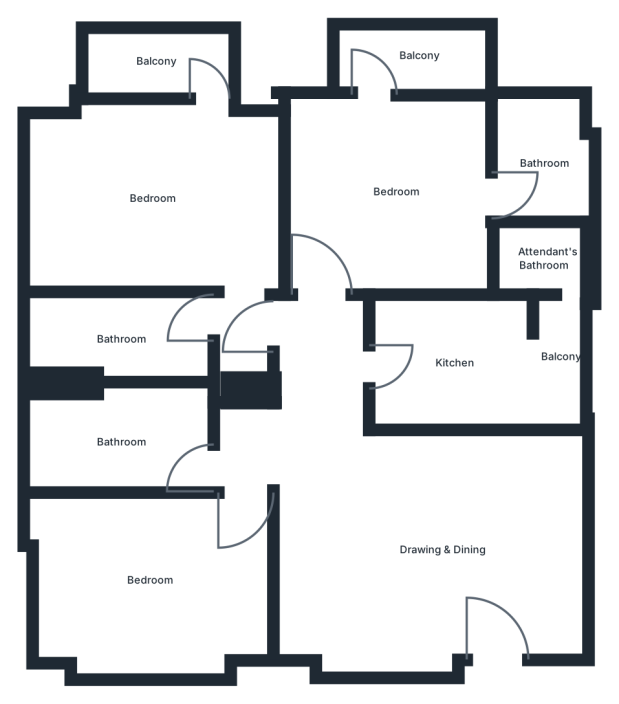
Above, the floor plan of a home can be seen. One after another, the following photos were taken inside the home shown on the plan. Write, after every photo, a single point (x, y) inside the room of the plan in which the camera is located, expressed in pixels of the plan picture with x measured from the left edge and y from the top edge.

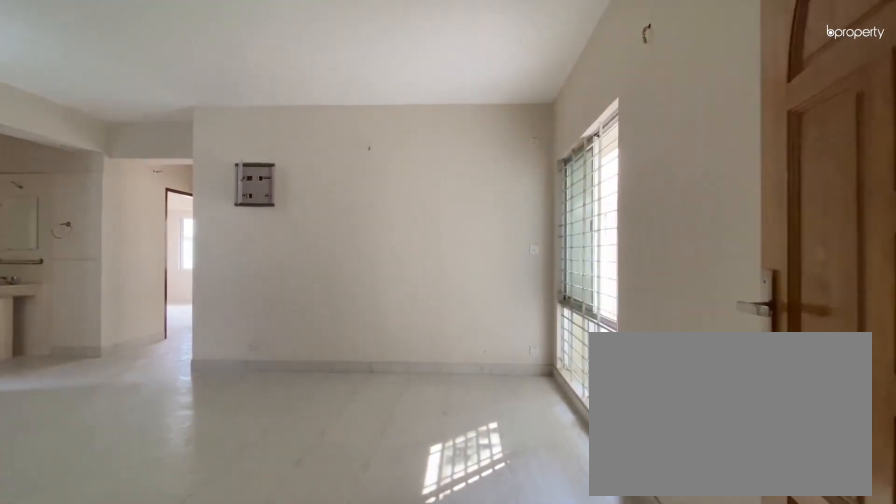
(442, 553)
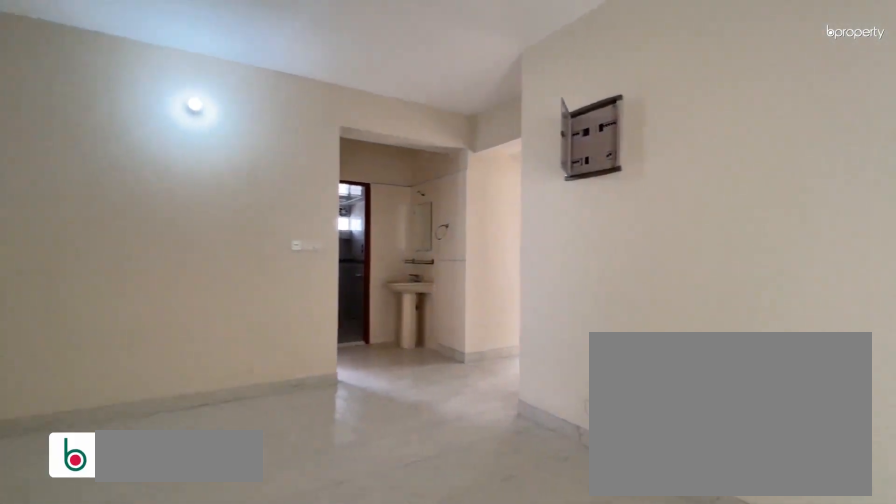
(442, 553)
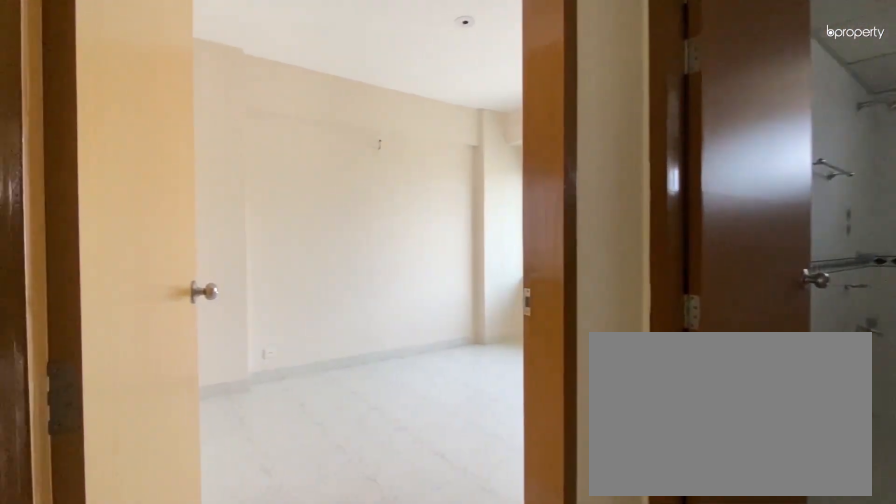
(246, 497)
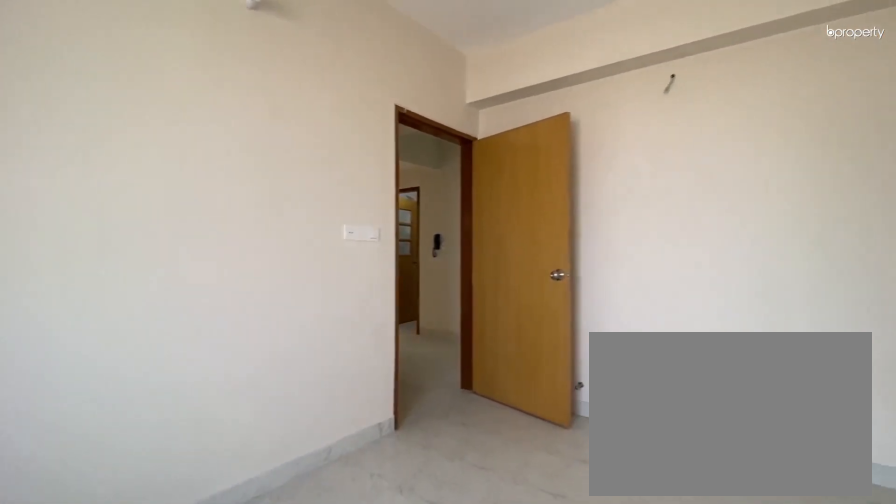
(149, 581)
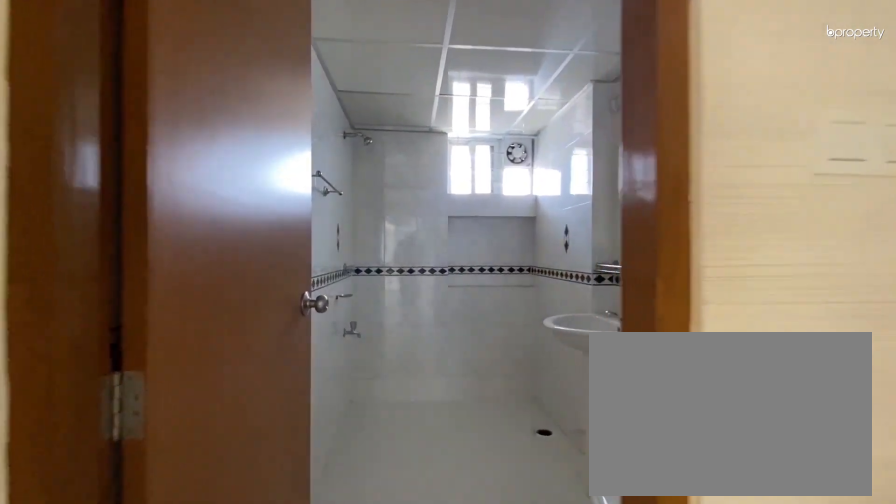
(220, 459)
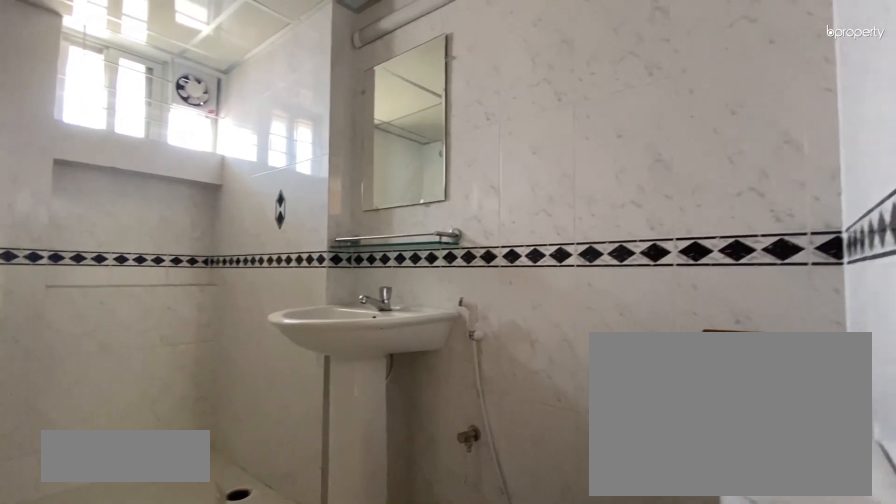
(118, 442)
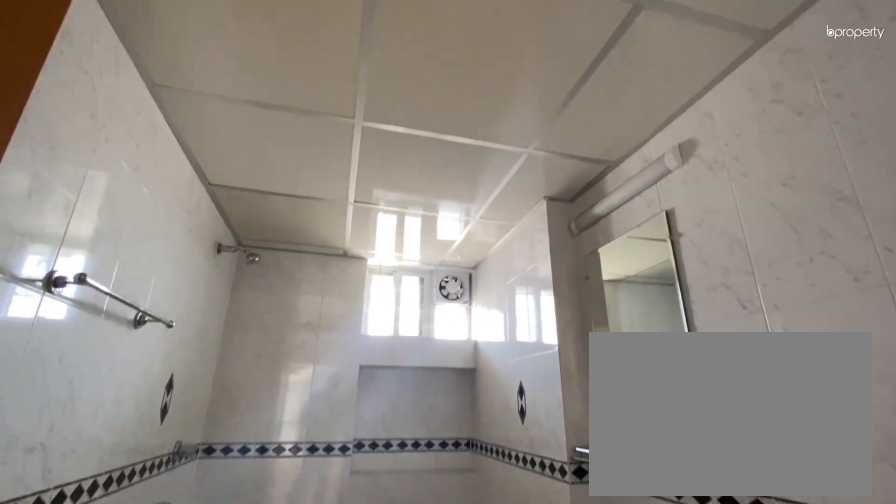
(118, 442)
